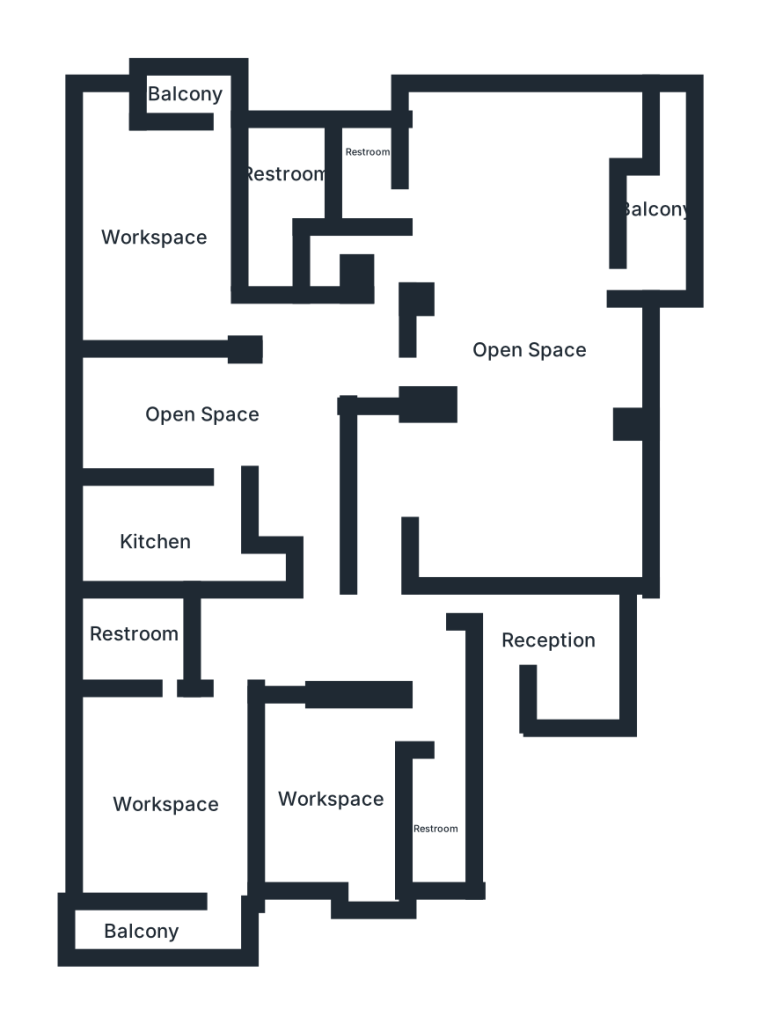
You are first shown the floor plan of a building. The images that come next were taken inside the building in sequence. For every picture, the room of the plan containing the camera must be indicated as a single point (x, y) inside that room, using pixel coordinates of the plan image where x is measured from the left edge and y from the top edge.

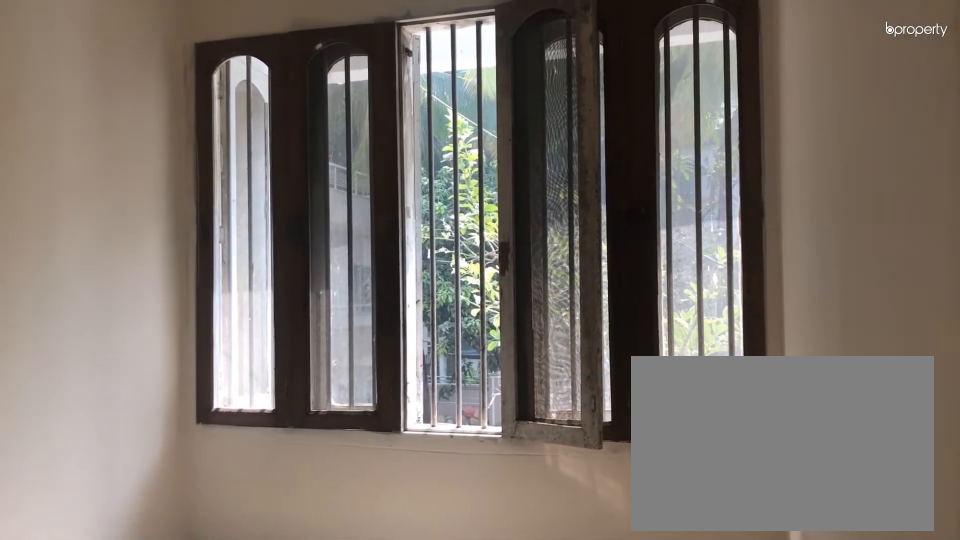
(546, 653)
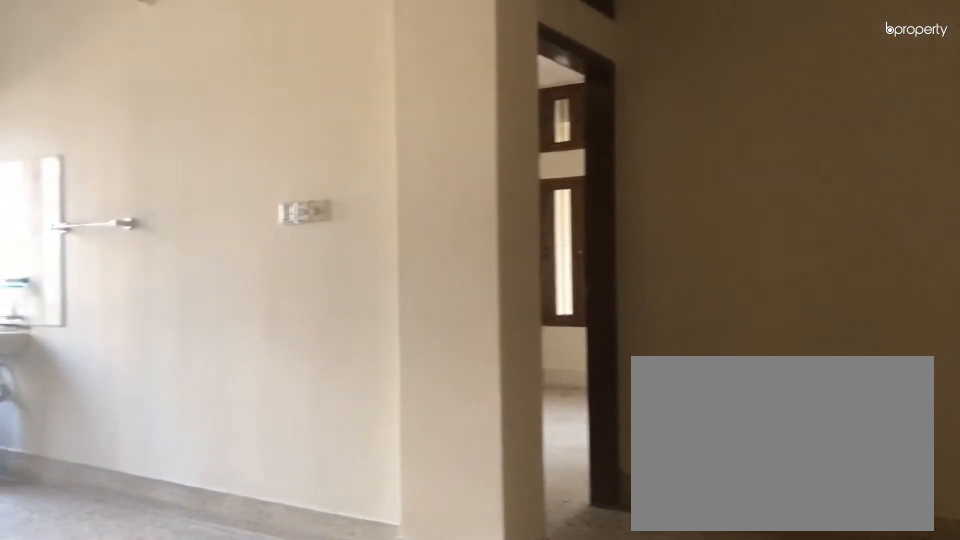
(270, 420)
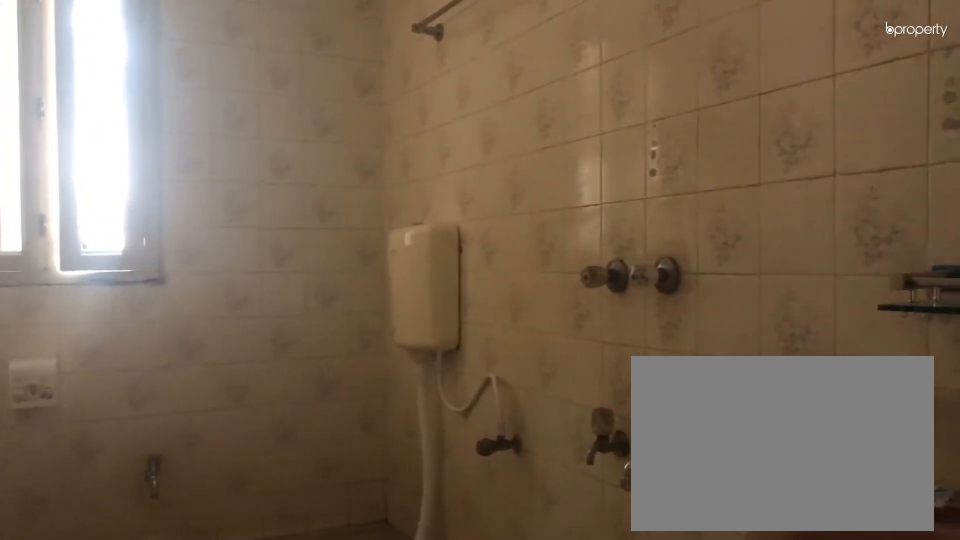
(437, 812)
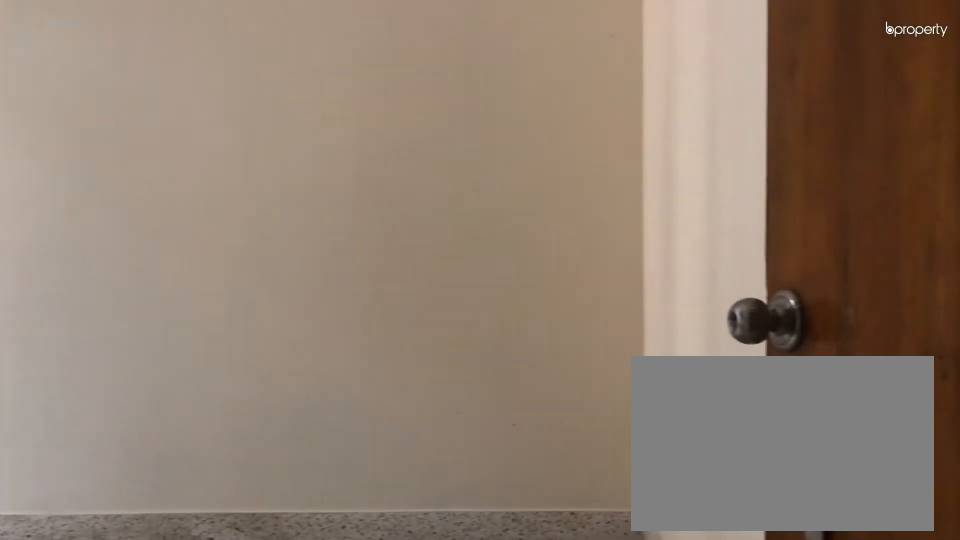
(331, 800)
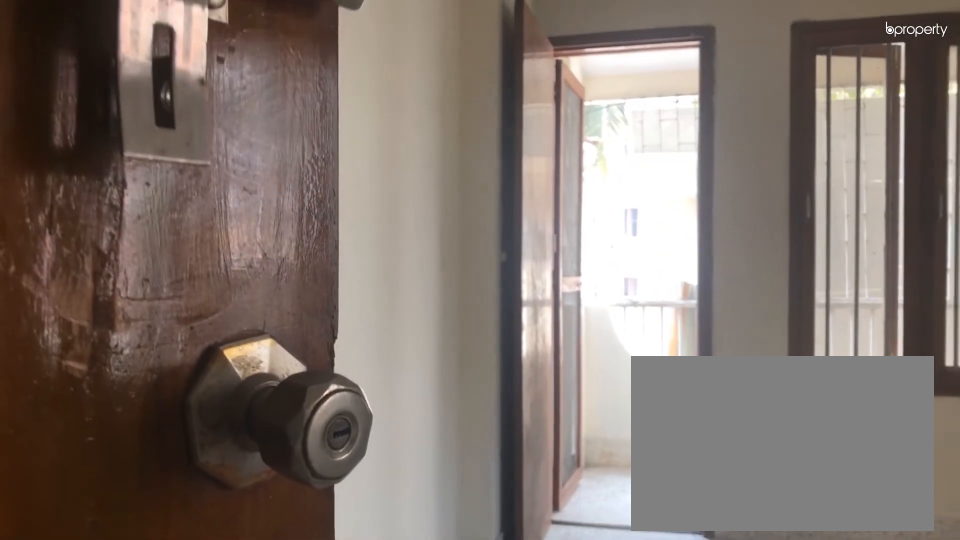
(173, 779)
